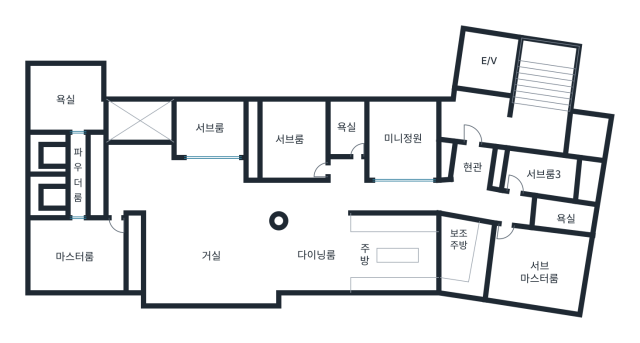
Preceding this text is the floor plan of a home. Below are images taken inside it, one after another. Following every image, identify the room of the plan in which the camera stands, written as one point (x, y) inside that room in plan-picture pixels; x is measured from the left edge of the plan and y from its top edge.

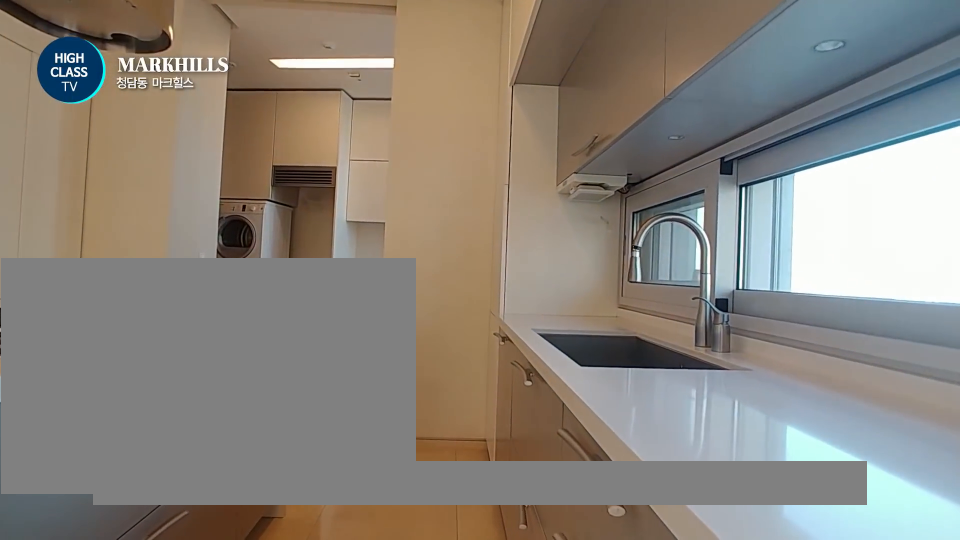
(358, 254)
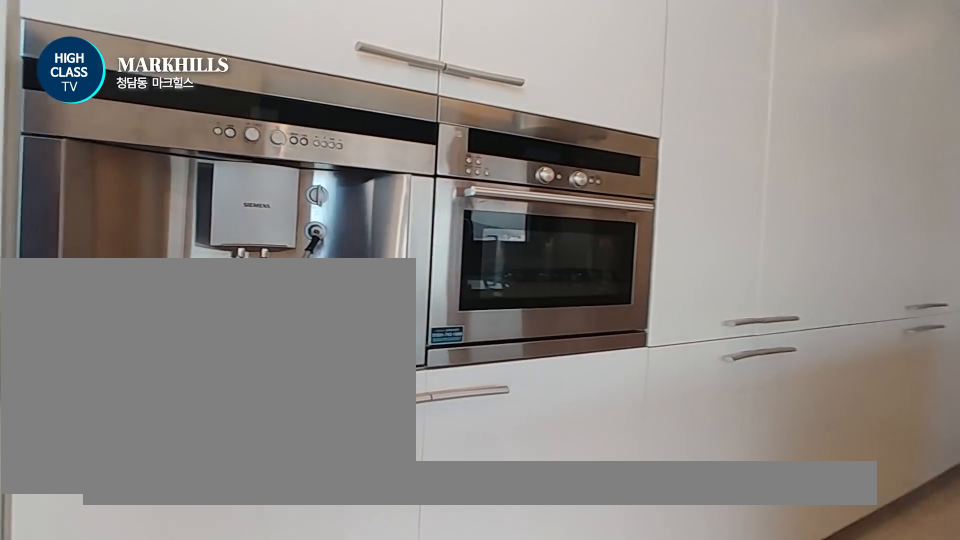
(358, 254)
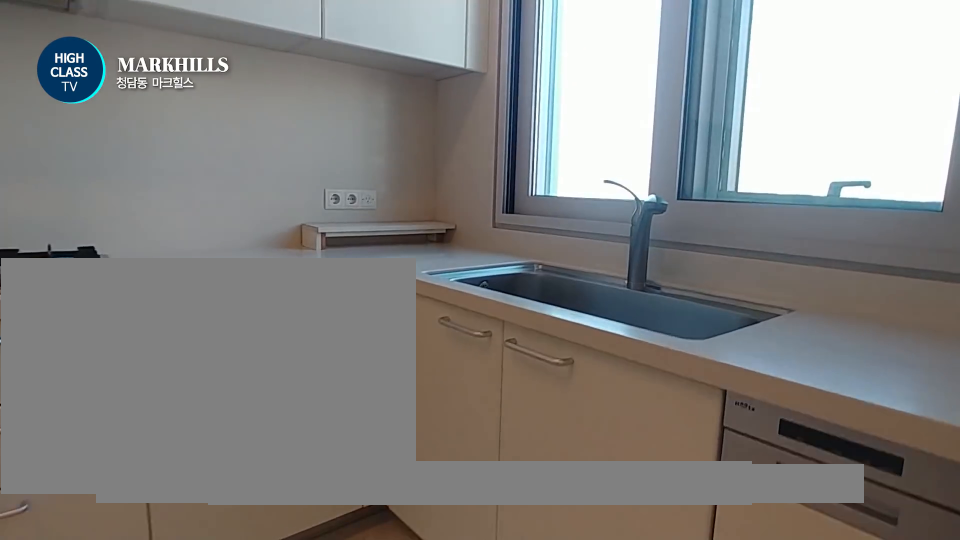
(464, 255)
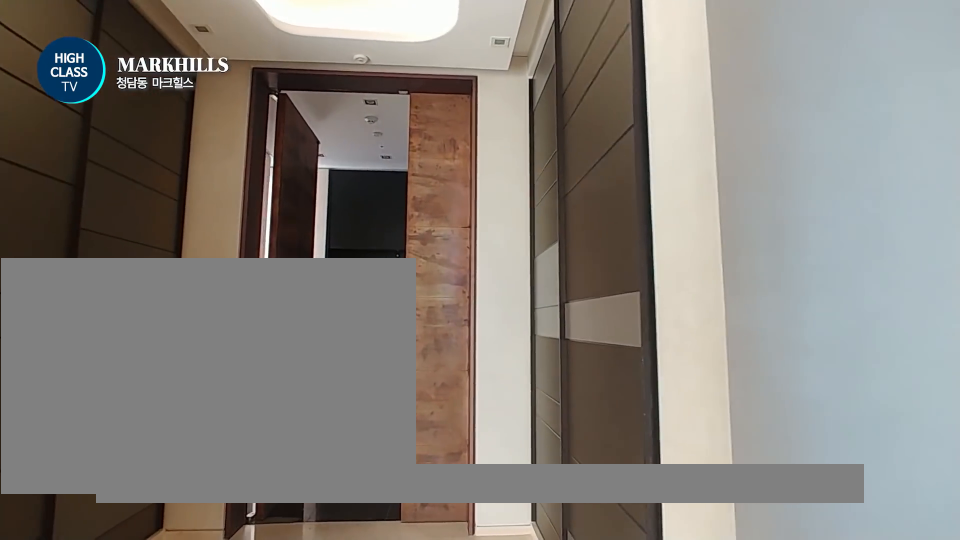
(473, 179)
